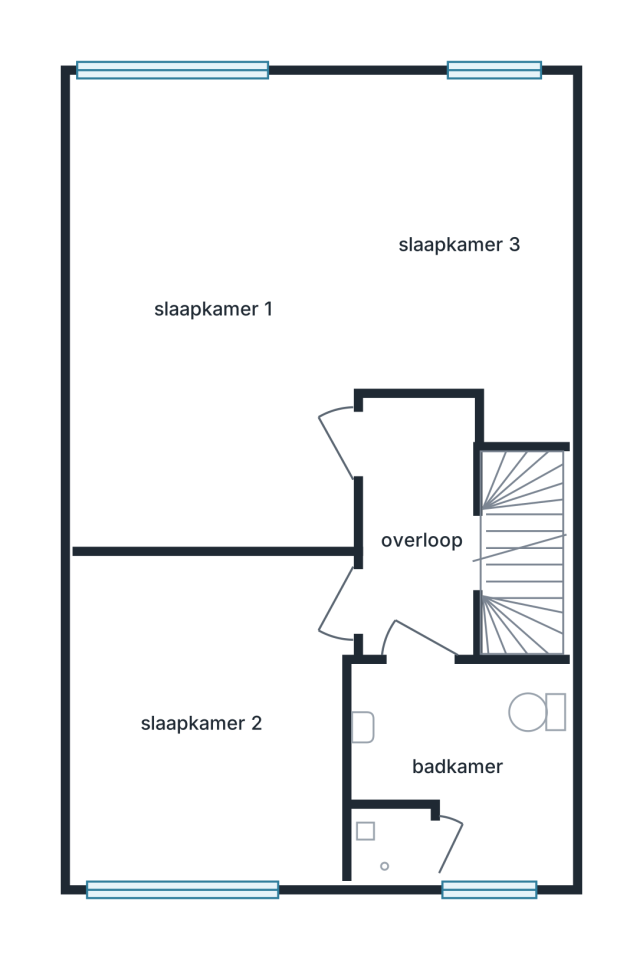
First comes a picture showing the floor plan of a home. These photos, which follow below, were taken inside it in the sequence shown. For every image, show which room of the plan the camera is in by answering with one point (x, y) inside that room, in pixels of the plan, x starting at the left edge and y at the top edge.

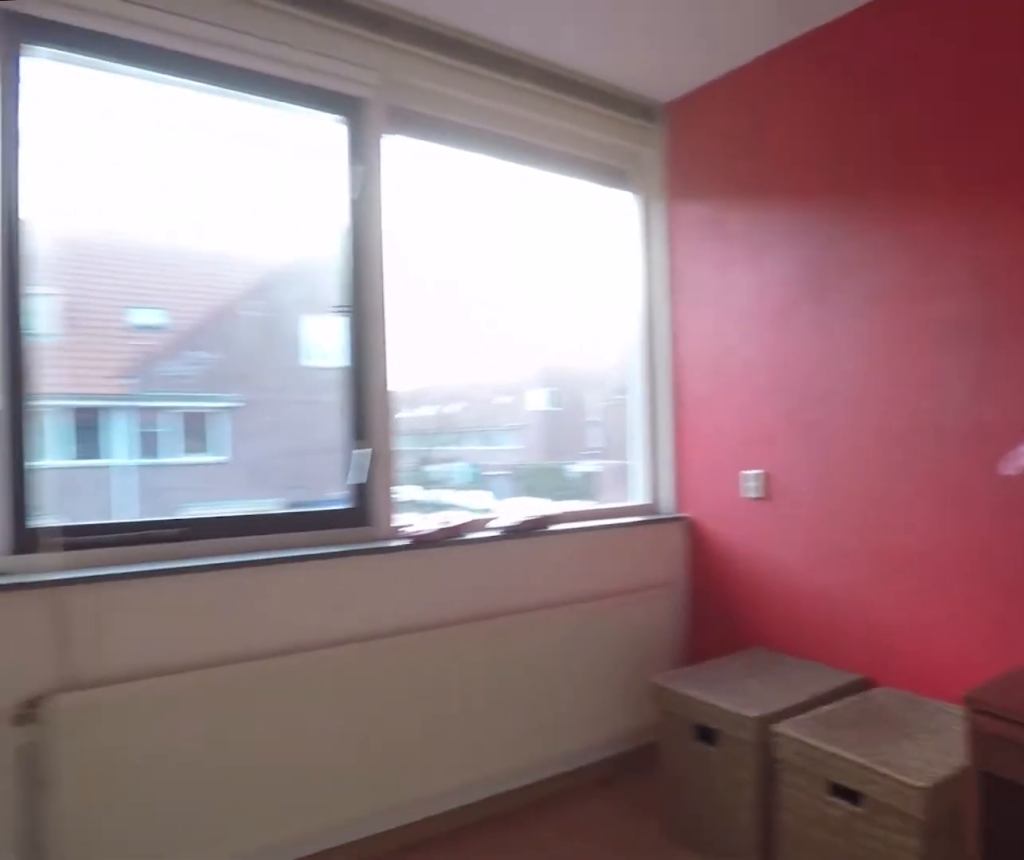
(203, 796)
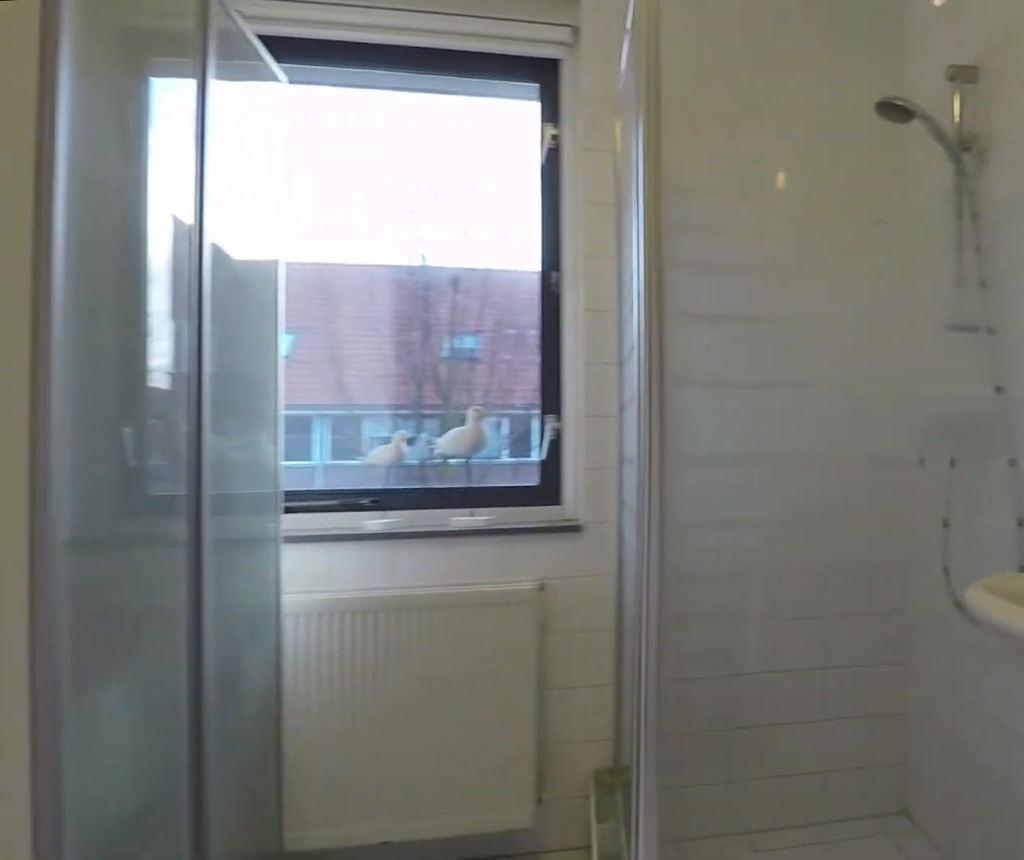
(460, 802)
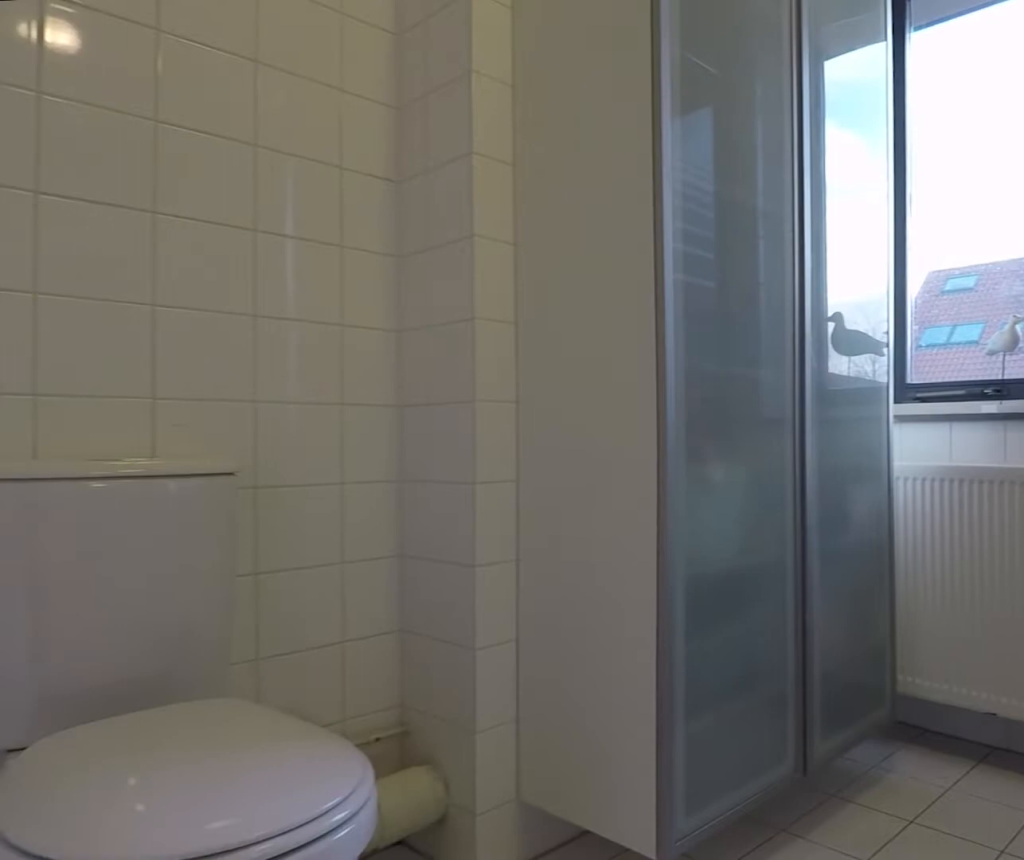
(460, 802)
